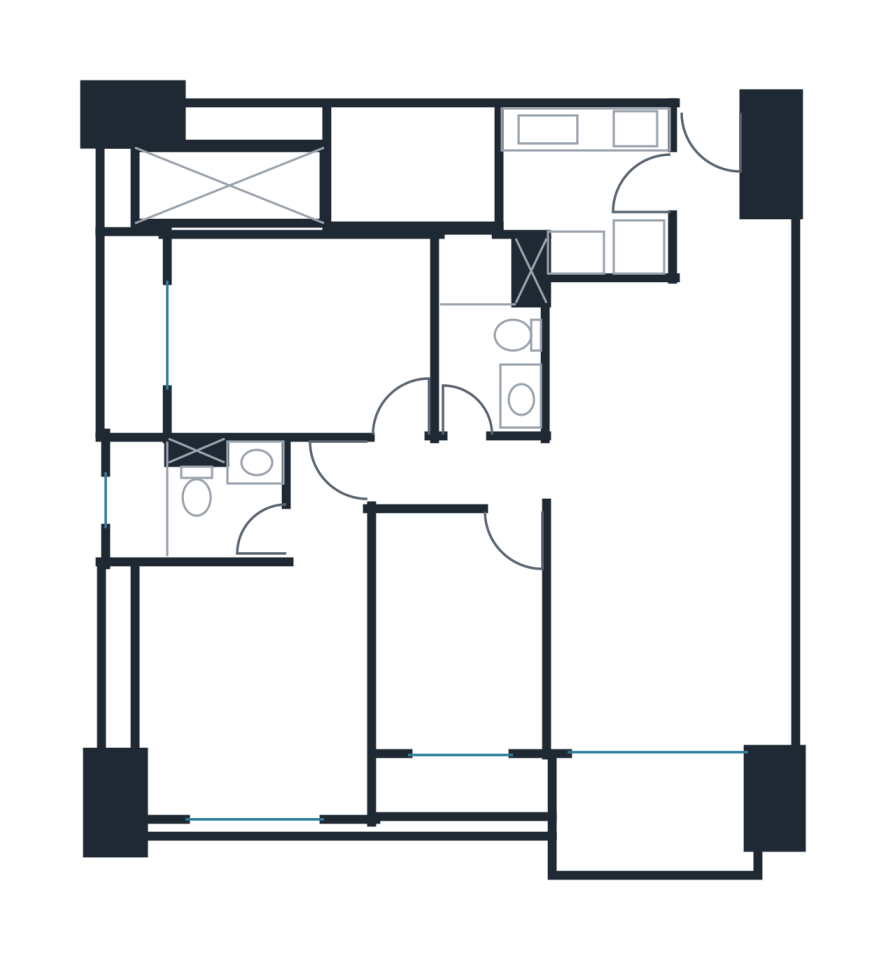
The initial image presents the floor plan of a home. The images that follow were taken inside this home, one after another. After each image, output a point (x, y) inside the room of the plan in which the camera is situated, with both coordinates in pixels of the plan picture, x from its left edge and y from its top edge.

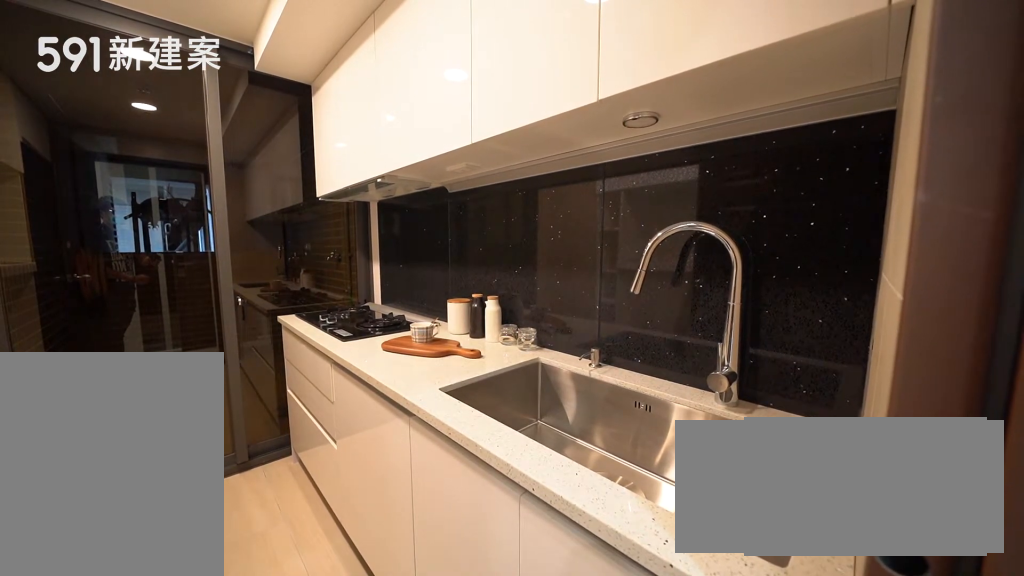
(585, 163)
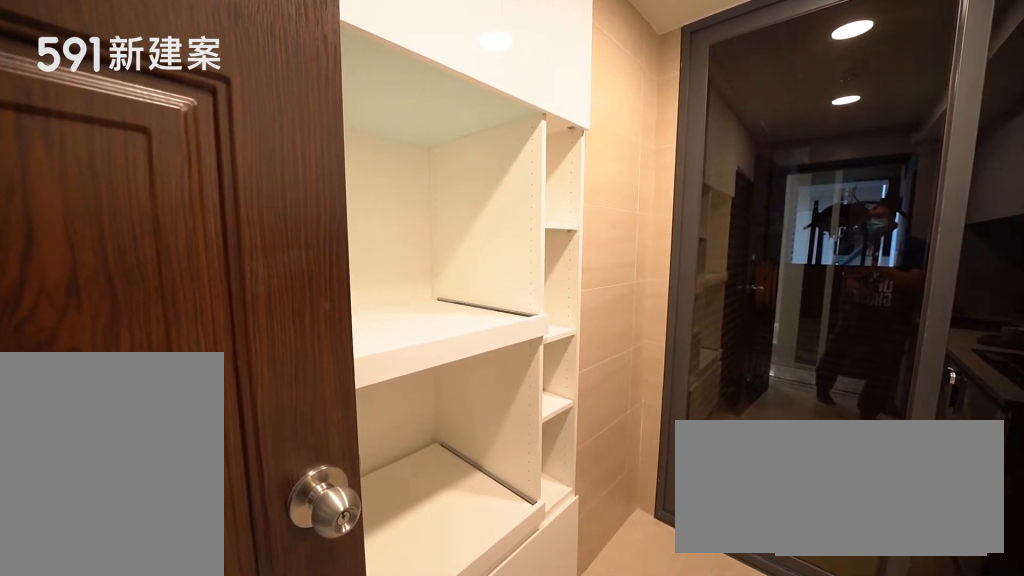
(585, 163)
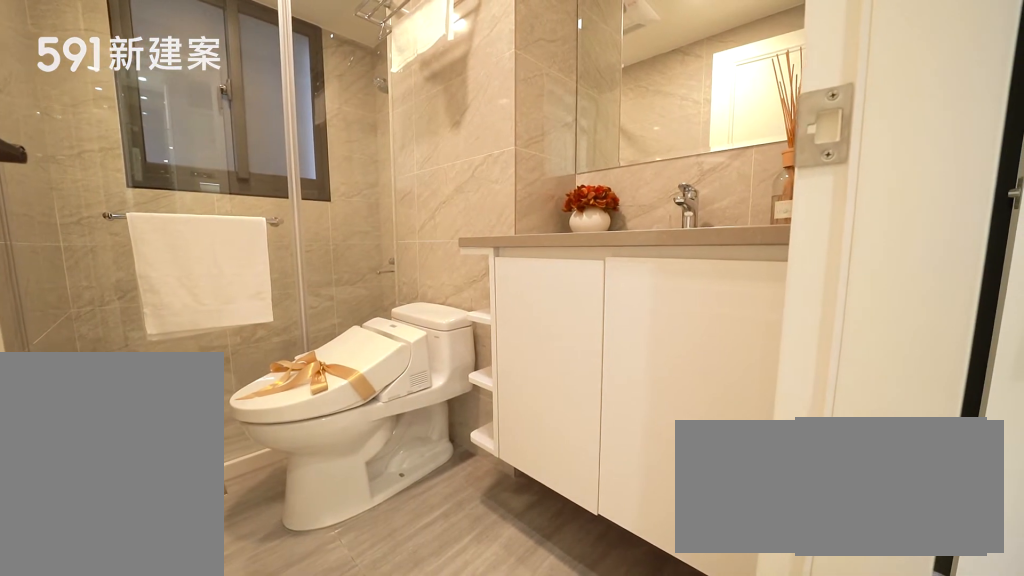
(191, 498)
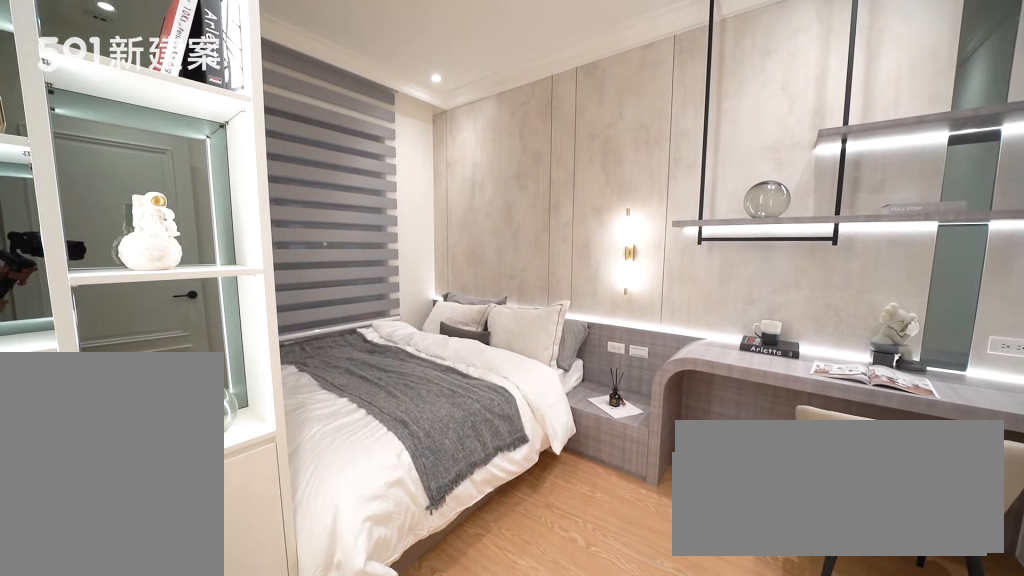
(294, 332)
